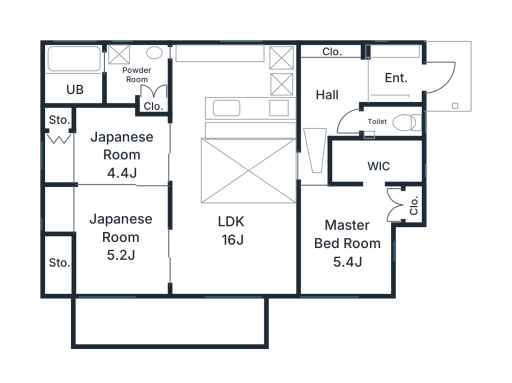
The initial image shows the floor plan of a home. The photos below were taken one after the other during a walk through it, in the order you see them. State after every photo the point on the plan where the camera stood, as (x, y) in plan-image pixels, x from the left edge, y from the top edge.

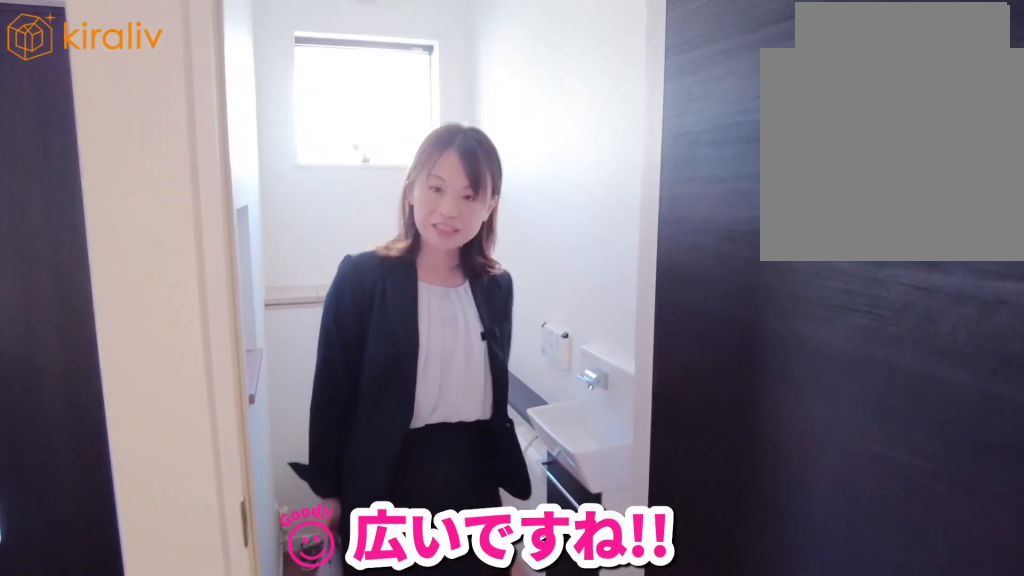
(371, 126)
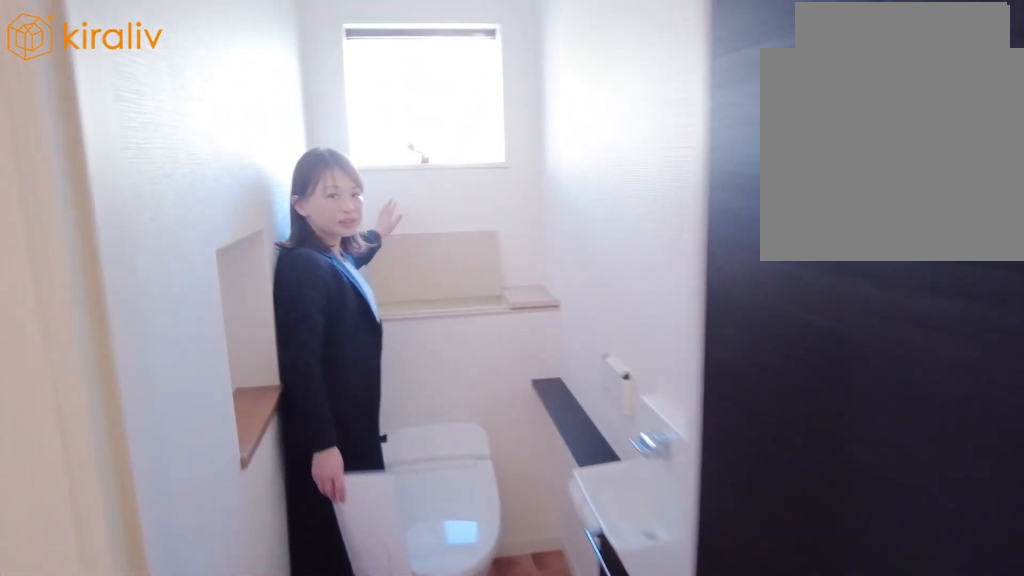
(365, 125)
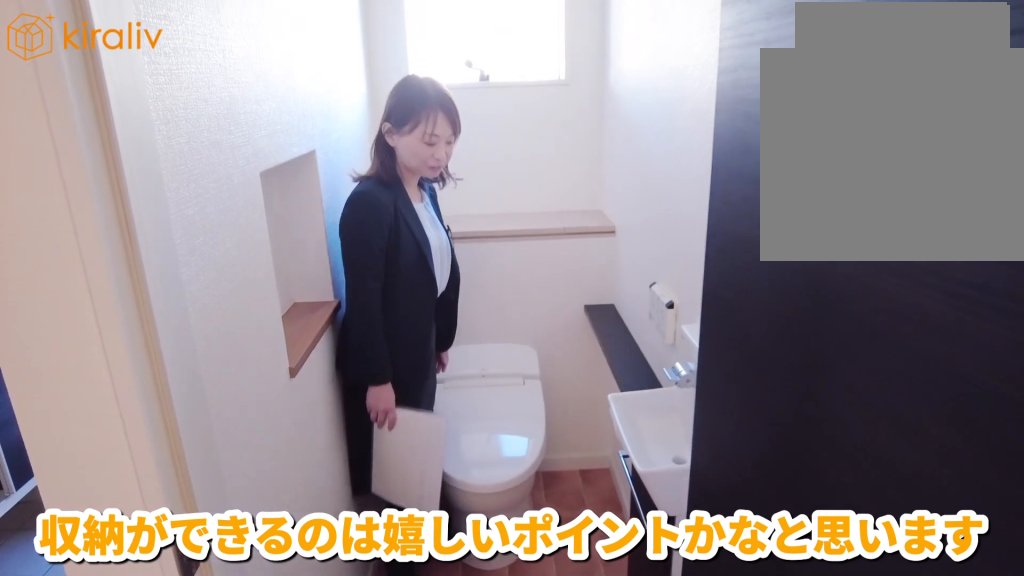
(355, 128)
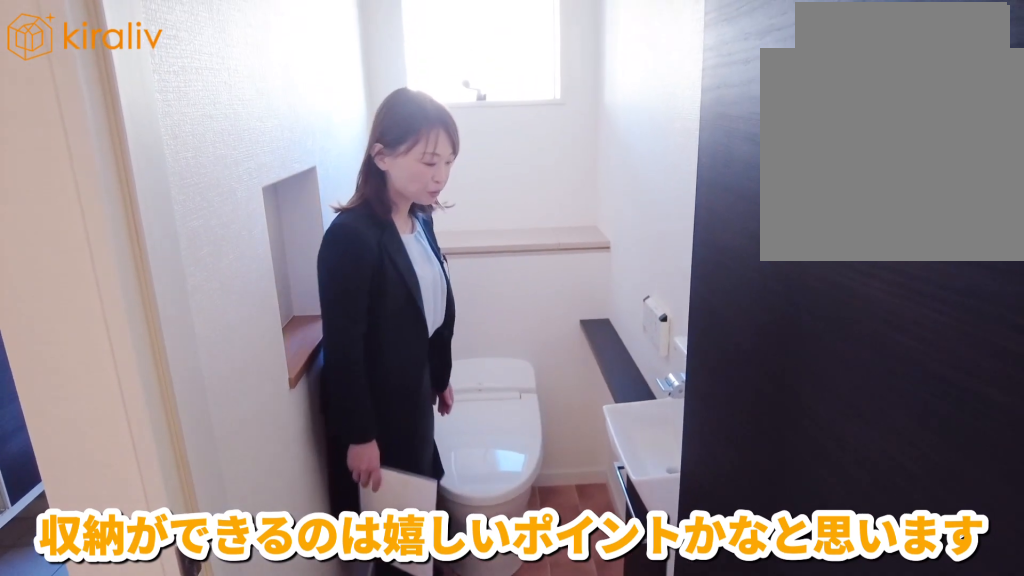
(355, 127)
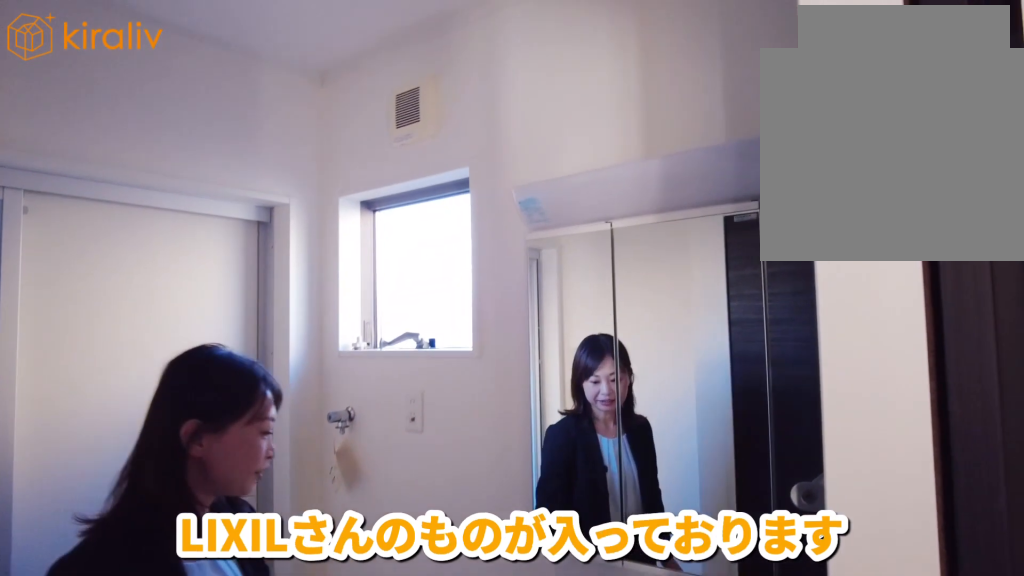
(139, 88)
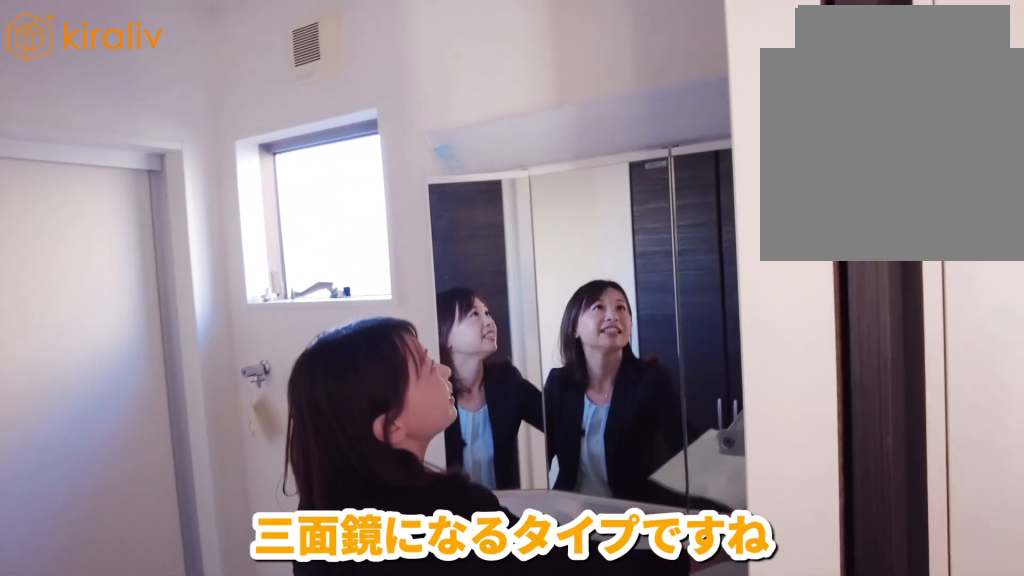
(130, 91)
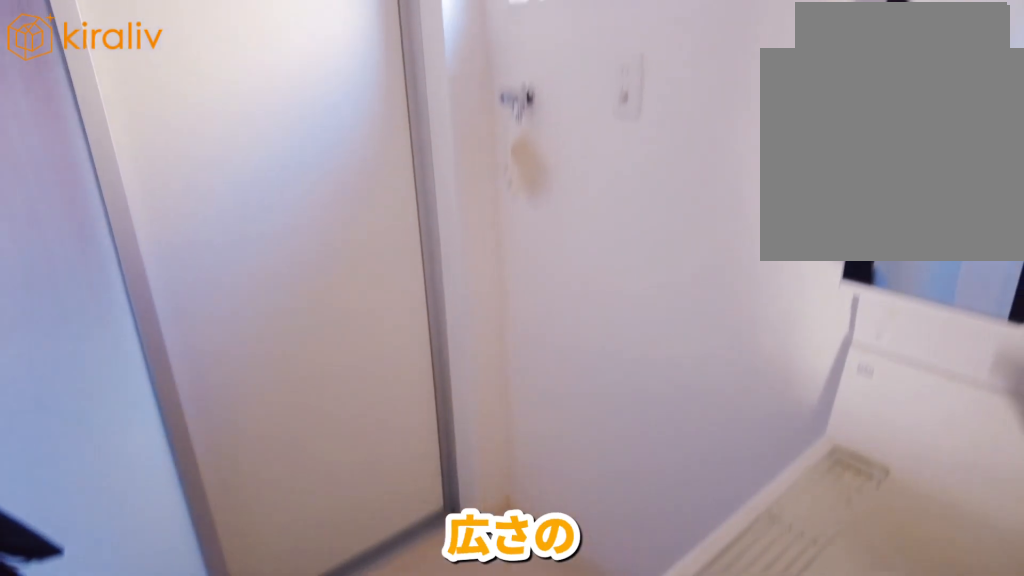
(120, 91)
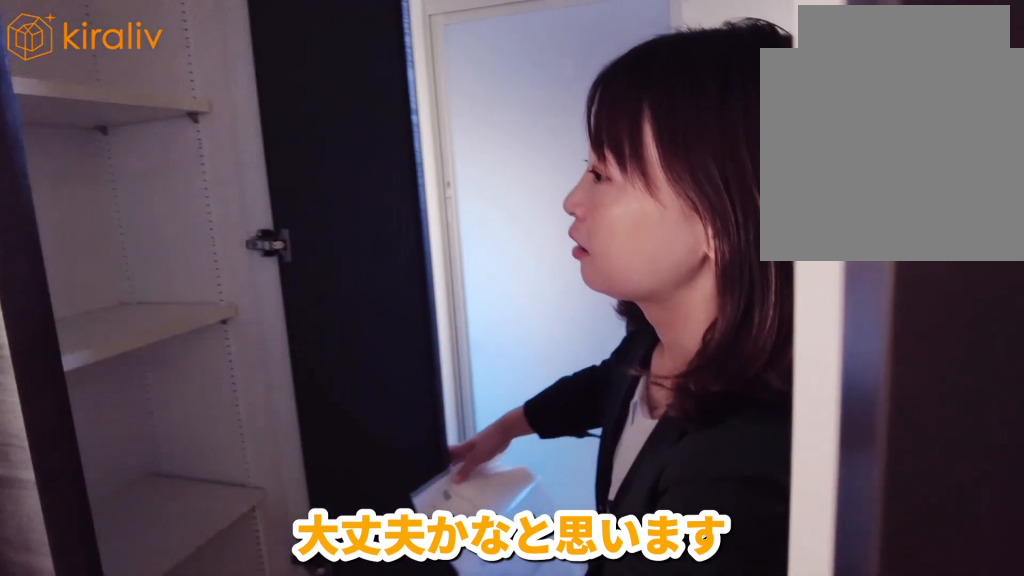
(116, 88)
